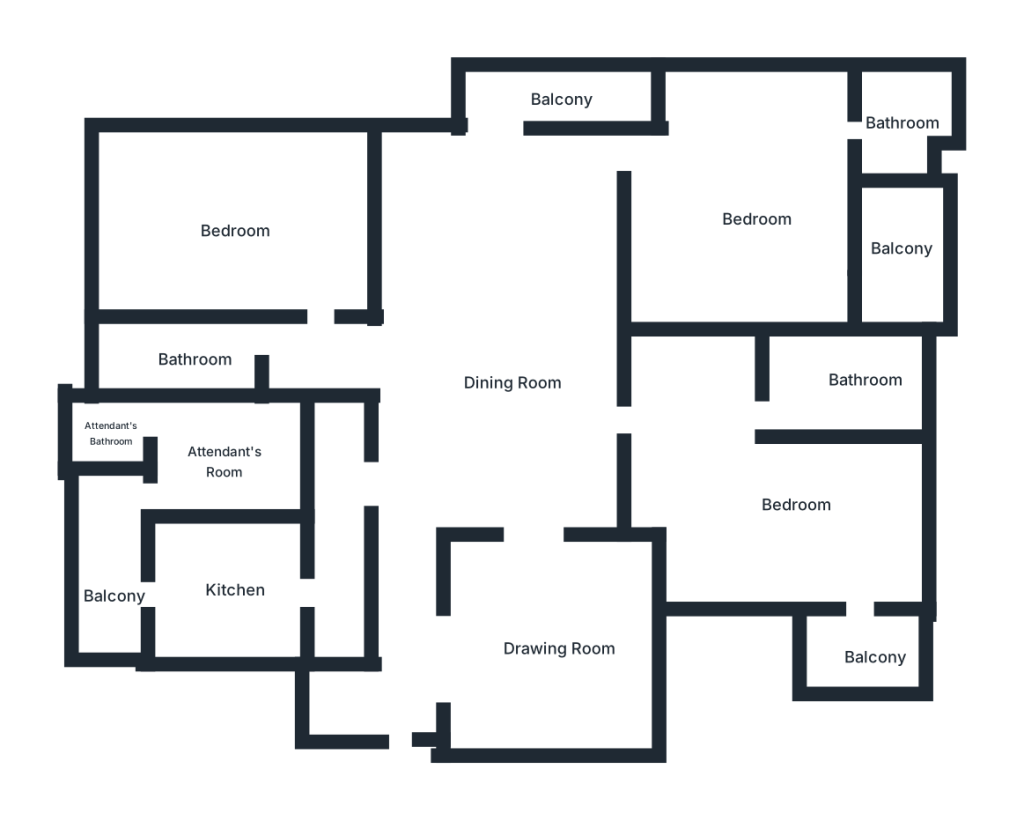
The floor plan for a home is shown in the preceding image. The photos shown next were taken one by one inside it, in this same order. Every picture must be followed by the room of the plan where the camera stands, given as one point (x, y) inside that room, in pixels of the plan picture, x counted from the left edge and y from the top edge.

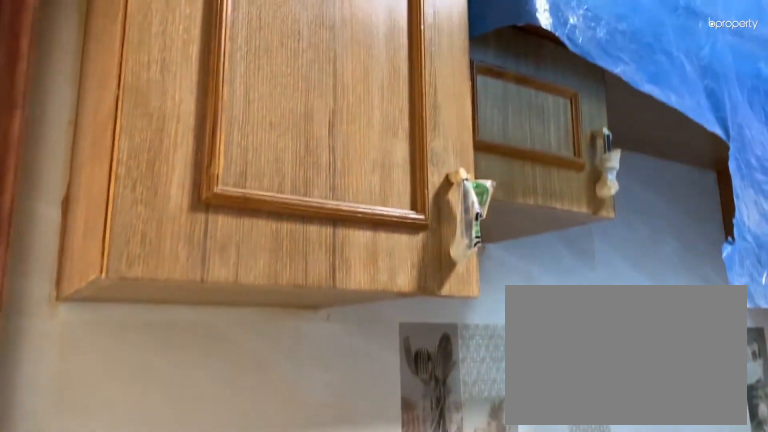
(236, 585)
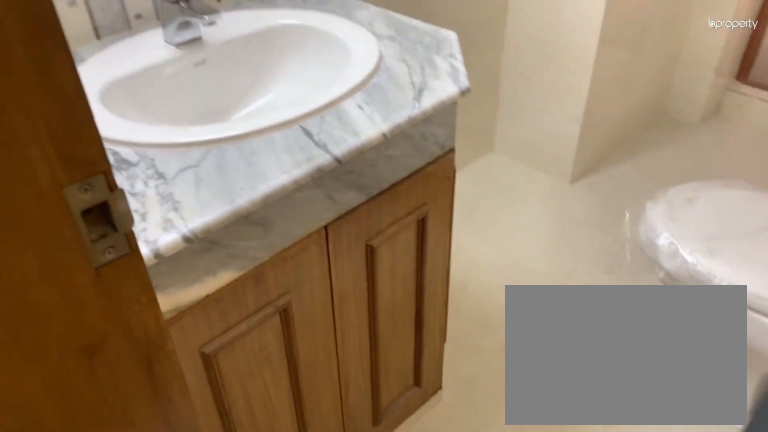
(189, 352)
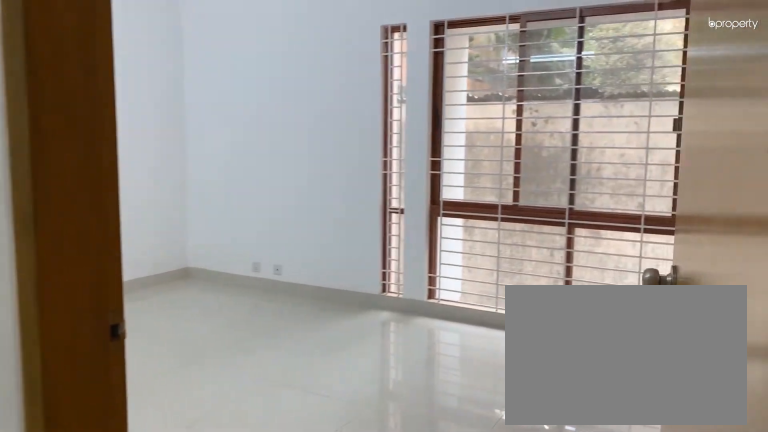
(234, 234)
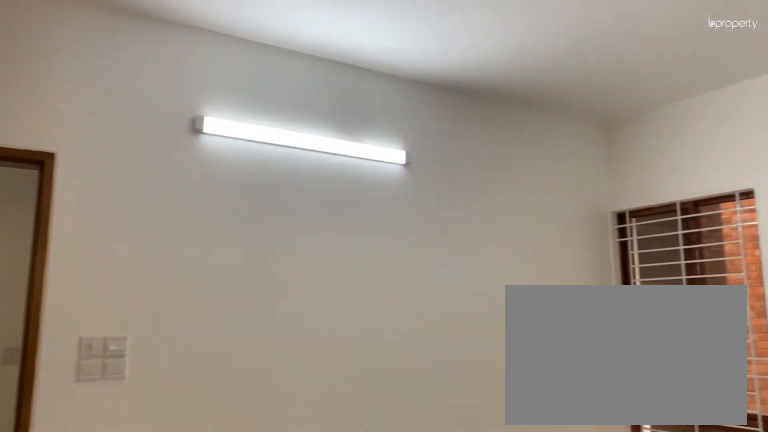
(234, 234)
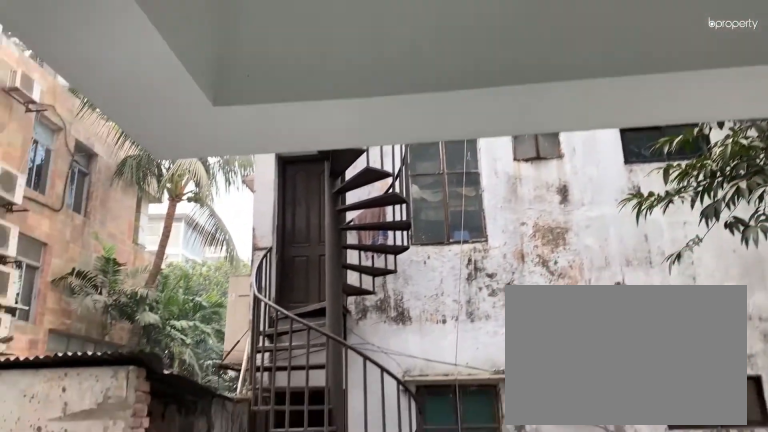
(555, 96)
